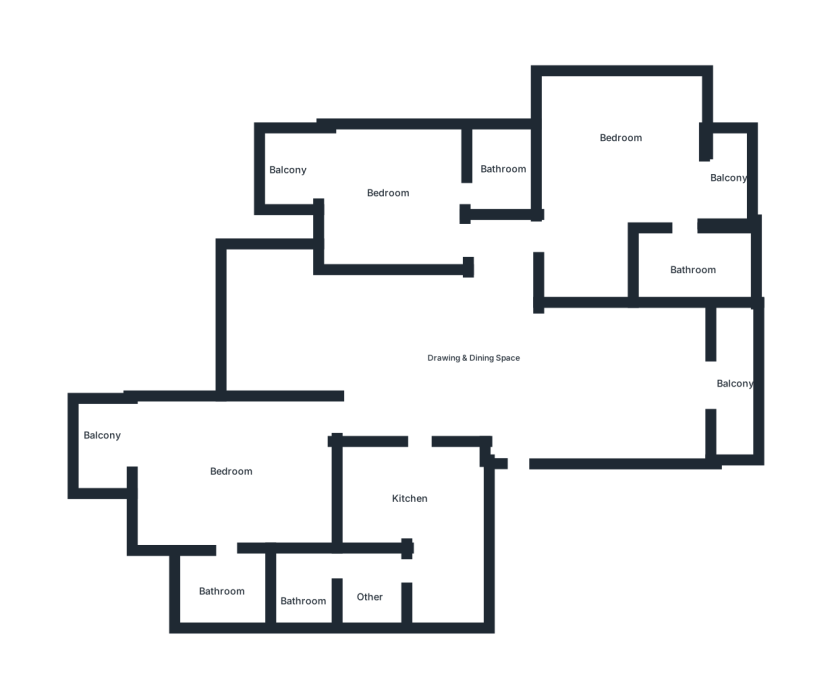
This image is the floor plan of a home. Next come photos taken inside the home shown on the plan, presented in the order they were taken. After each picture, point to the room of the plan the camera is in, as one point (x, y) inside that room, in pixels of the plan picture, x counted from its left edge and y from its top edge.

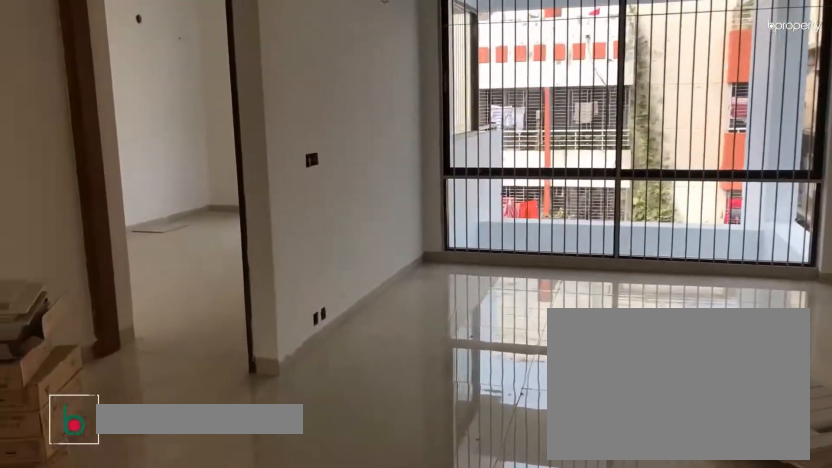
(392, 349)
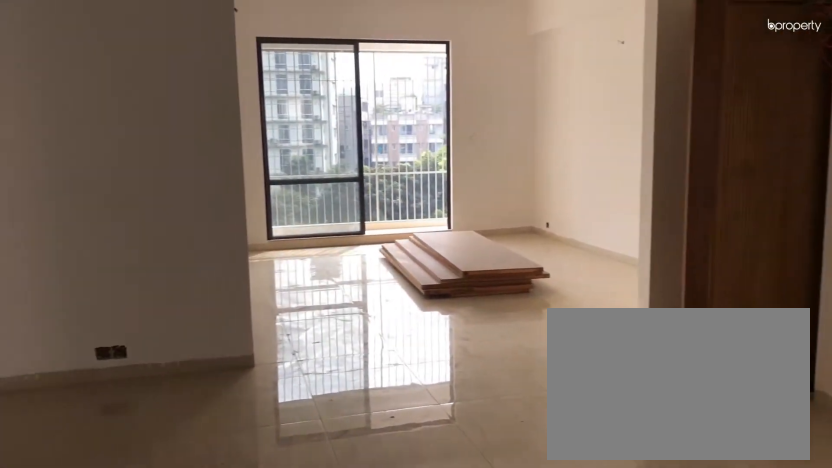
(392, 349)
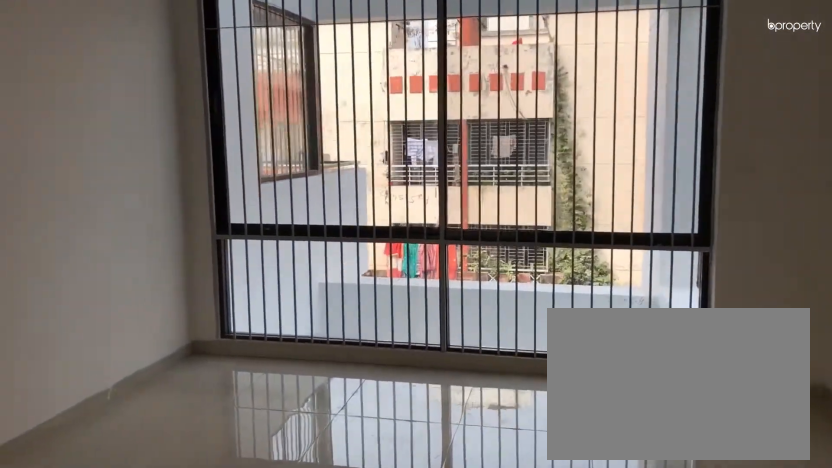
(274, 314)
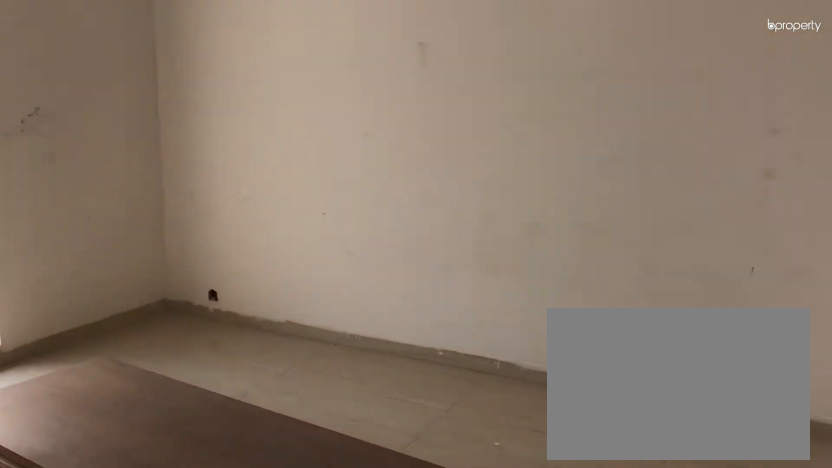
(629, 378)
